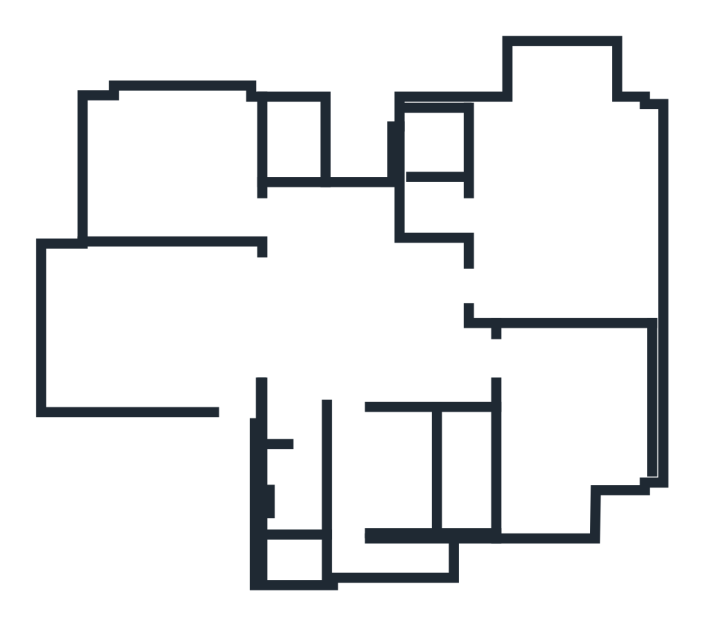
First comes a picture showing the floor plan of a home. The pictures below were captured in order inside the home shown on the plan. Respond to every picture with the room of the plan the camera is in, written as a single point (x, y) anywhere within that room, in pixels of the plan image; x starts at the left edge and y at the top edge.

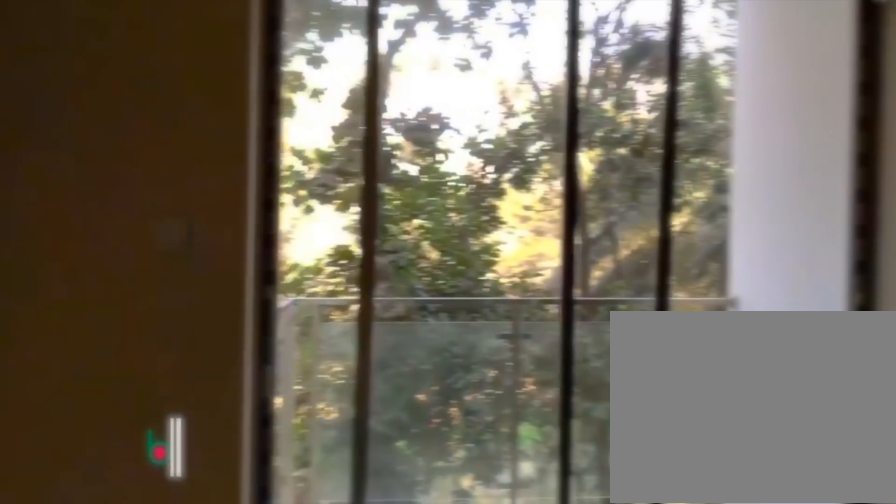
(572, 410)
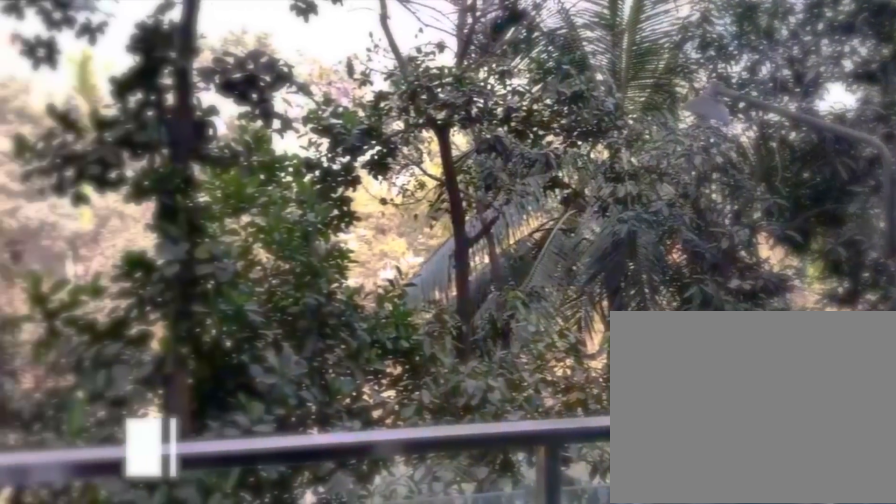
(540, 500)
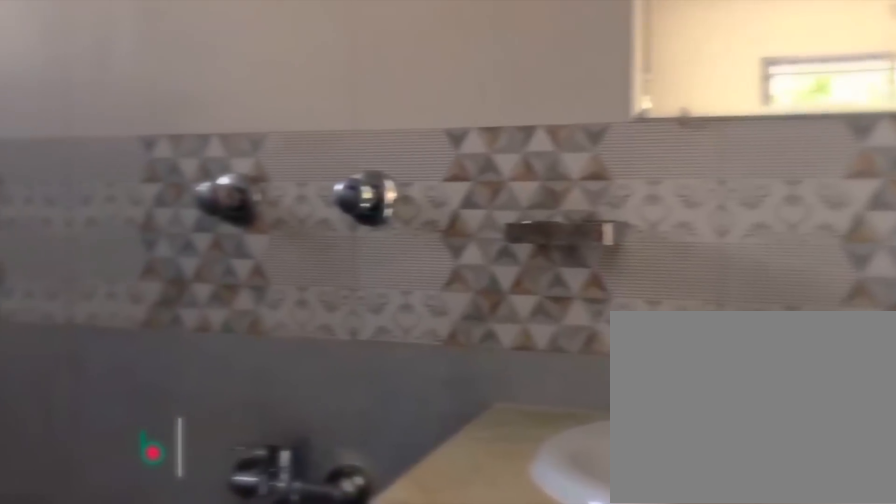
(462, 480)
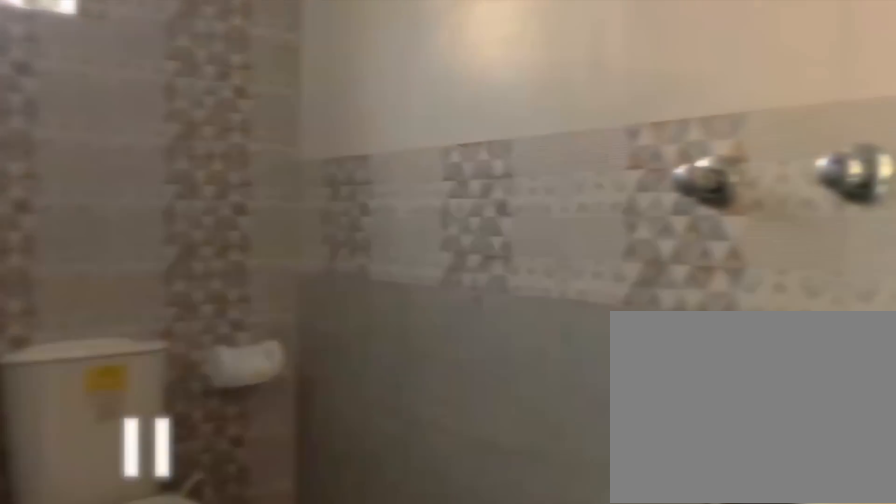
(459, 484)
